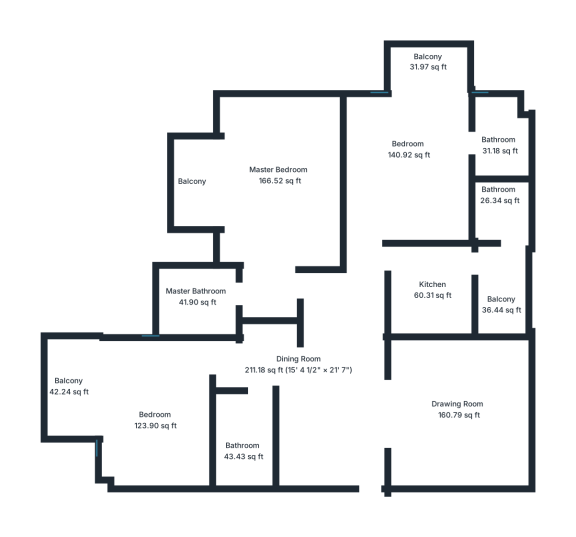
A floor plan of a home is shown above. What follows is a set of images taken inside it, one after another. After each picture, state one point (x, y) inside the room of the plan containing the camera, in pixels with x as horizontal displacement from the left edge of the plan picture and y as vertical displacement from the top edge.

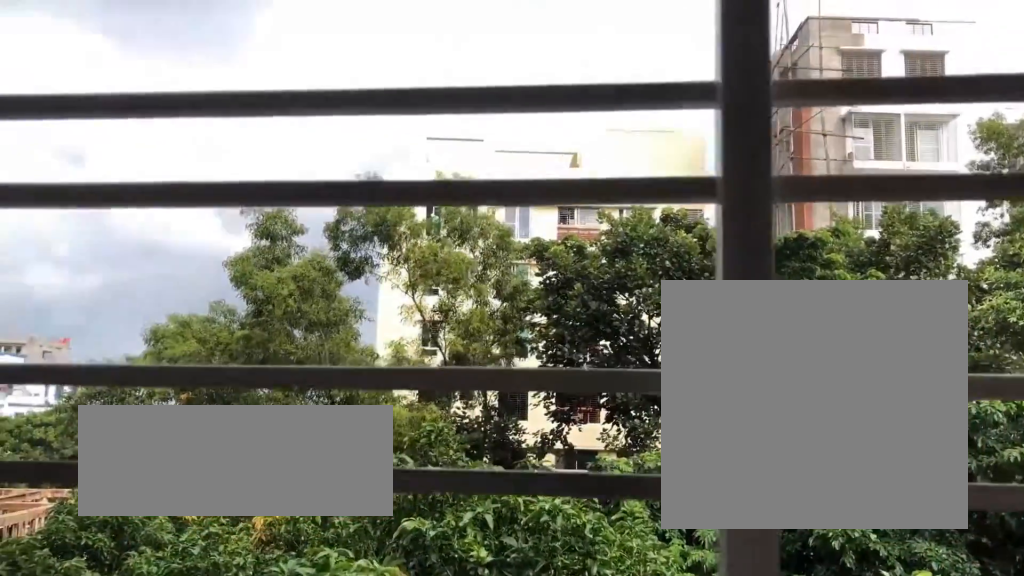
(192, 185)
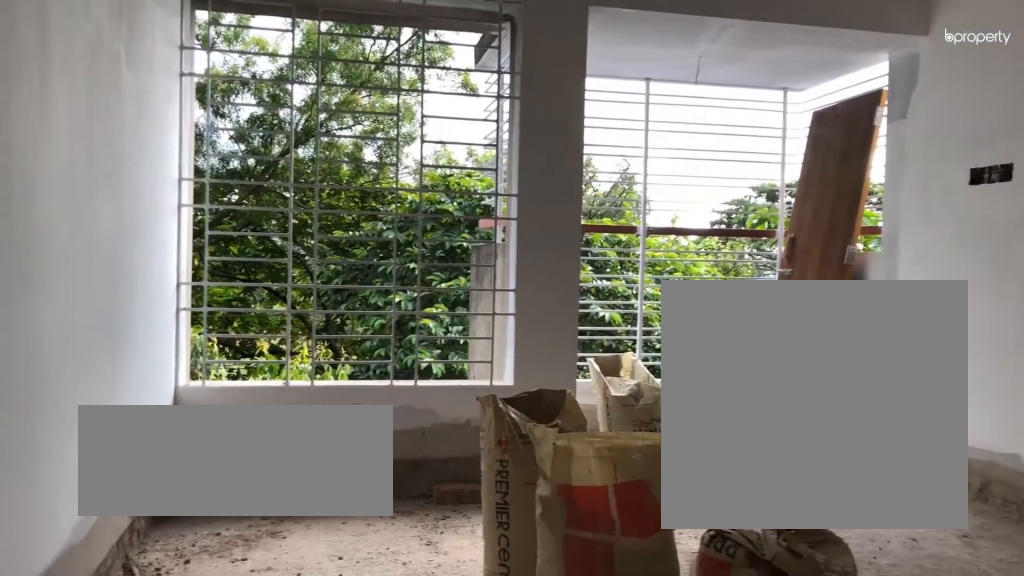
(408, 150)
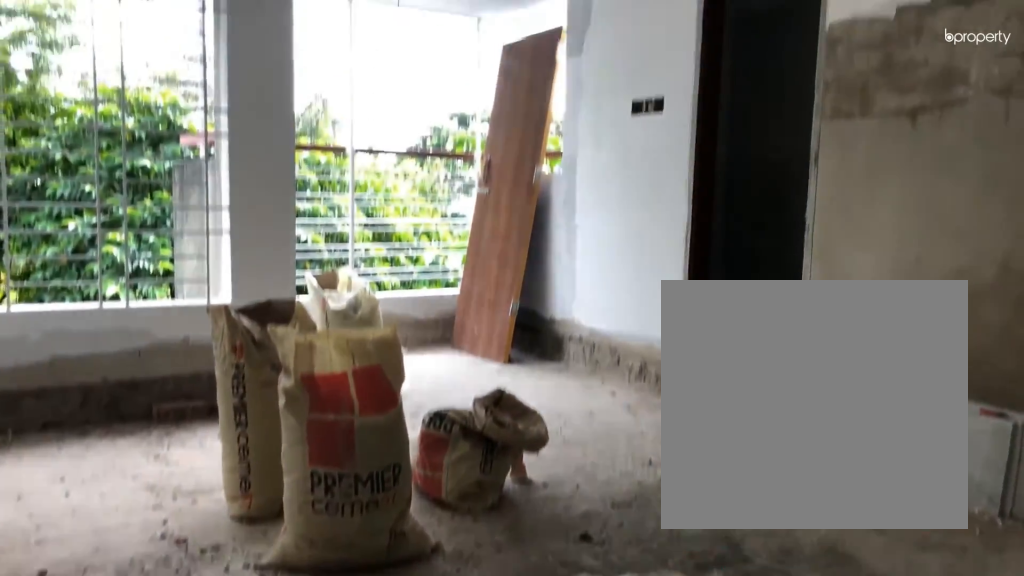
(409, 150)
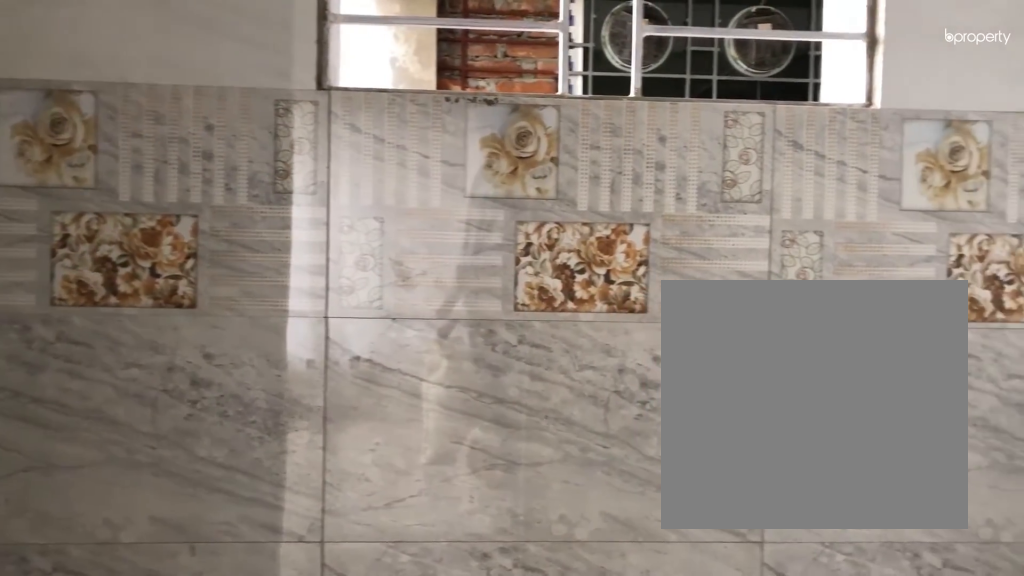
(498, 144)
